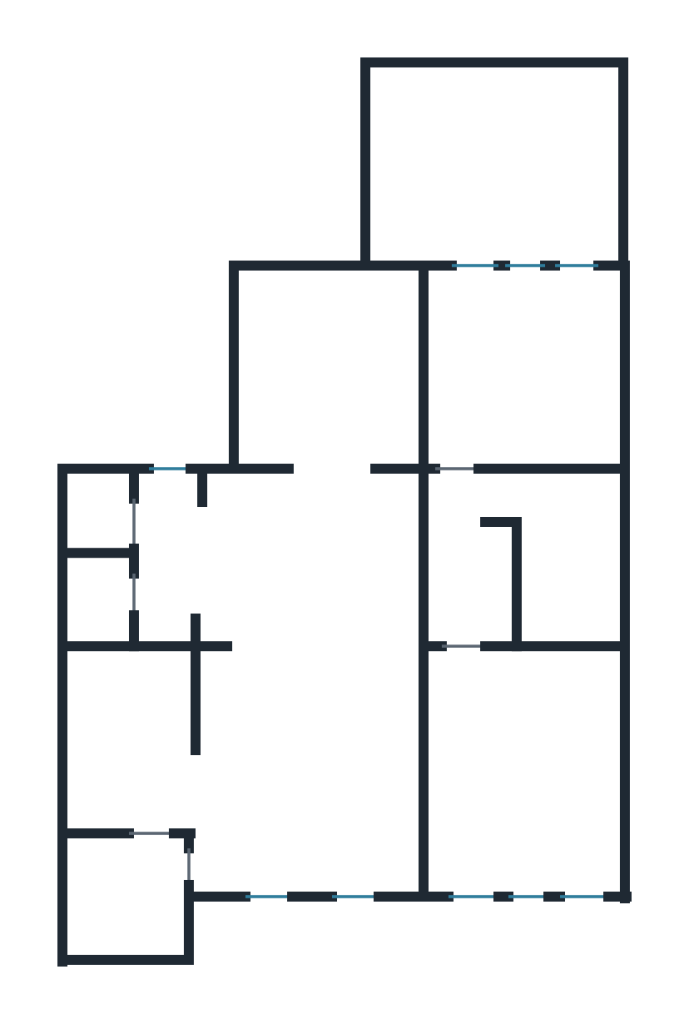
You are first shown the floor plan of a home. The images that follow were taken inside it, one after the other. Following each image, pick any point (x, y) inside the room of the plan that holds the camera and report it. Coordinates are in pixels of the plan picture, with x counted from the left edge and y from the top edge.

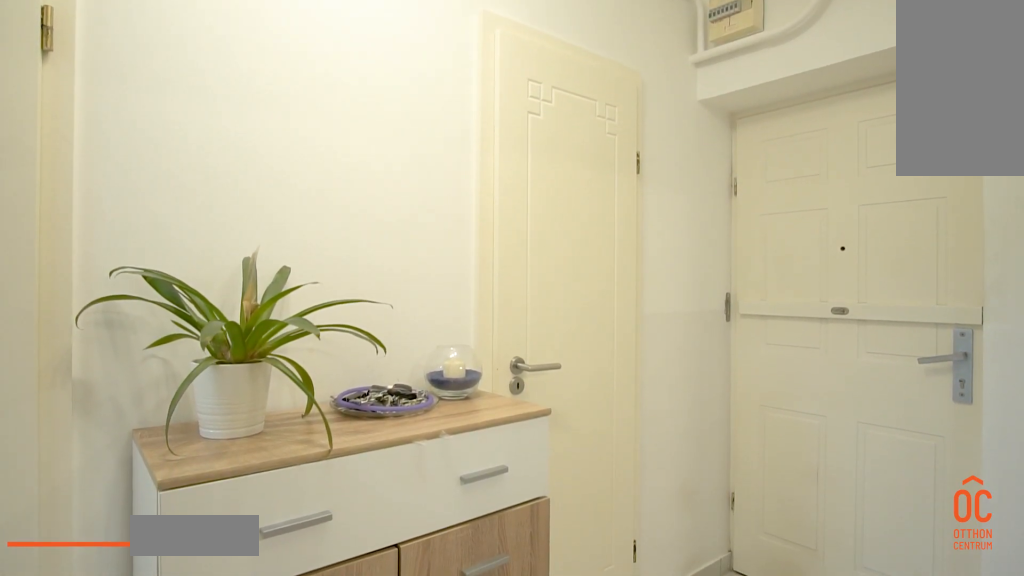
(172, 558)
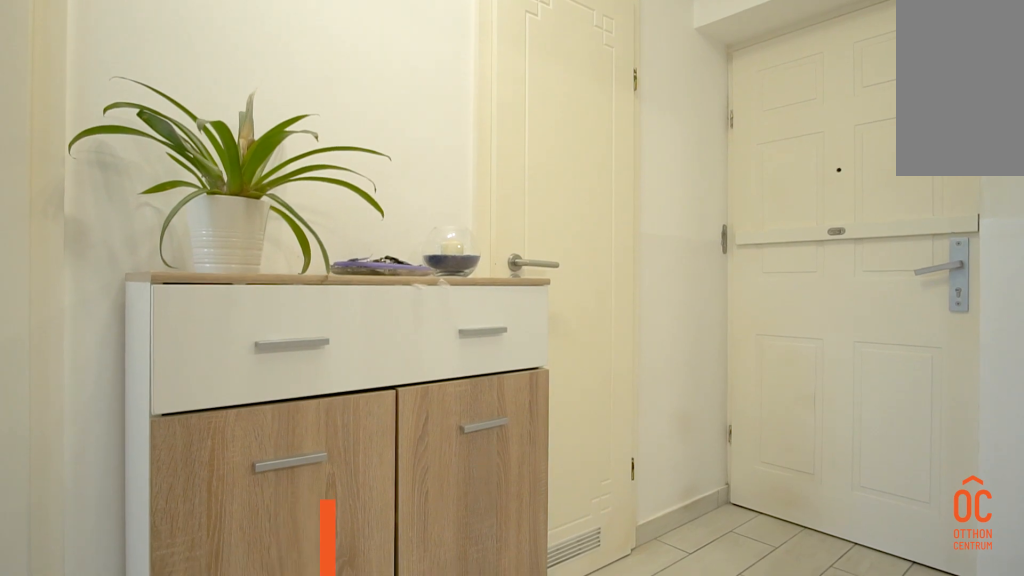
(172, 559)
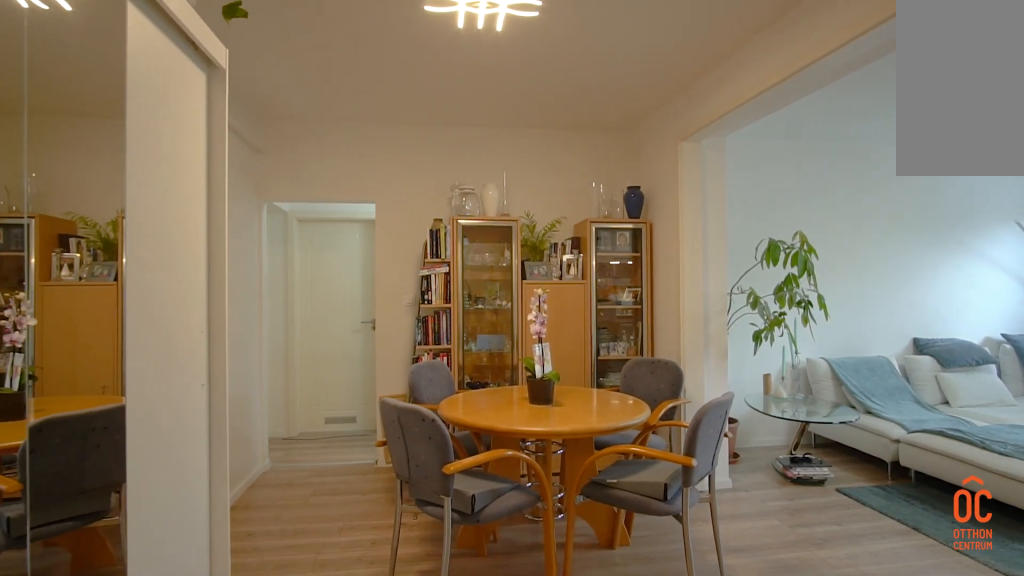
(338, 688)
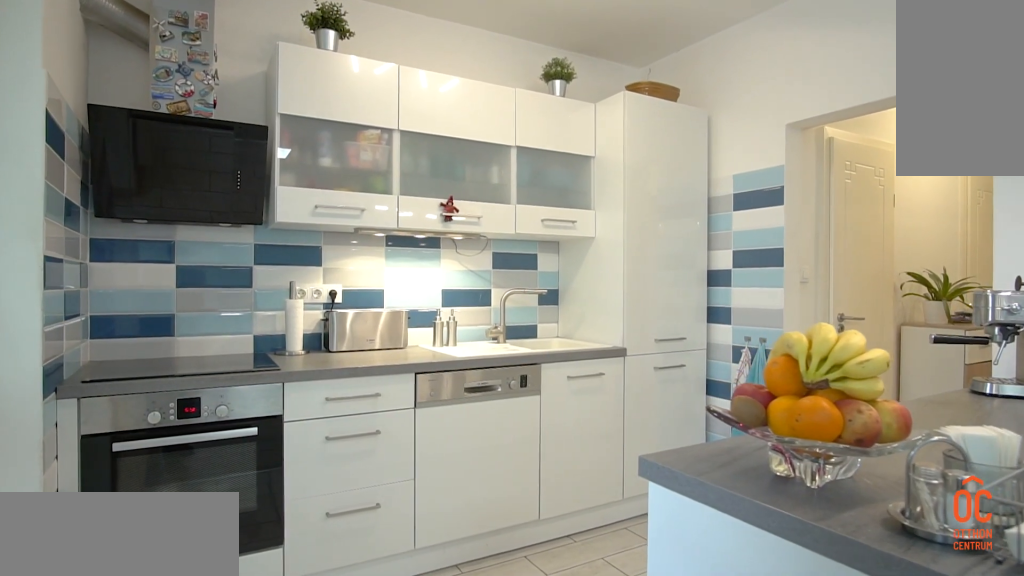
(132, 745)
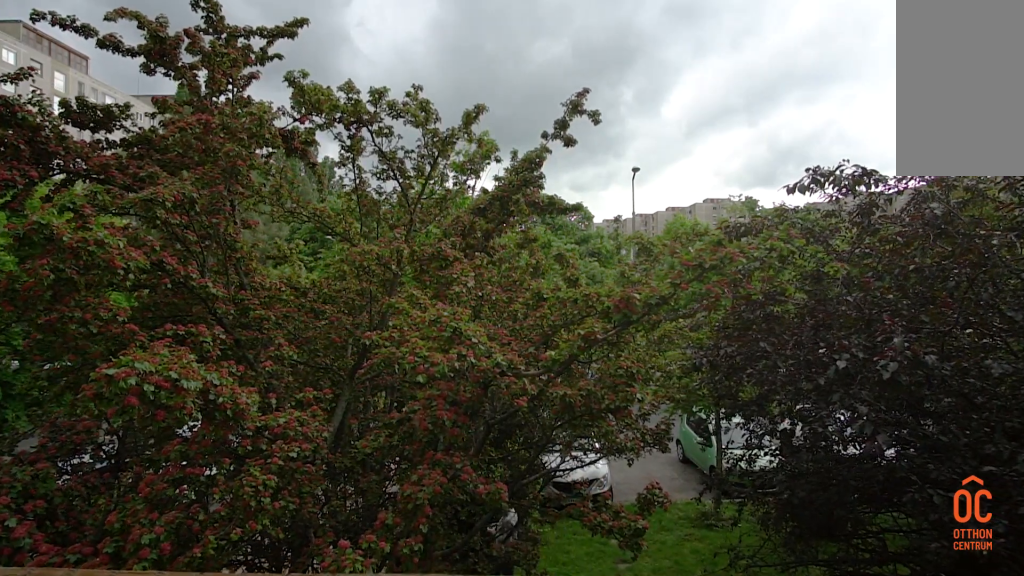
(137, 931)
